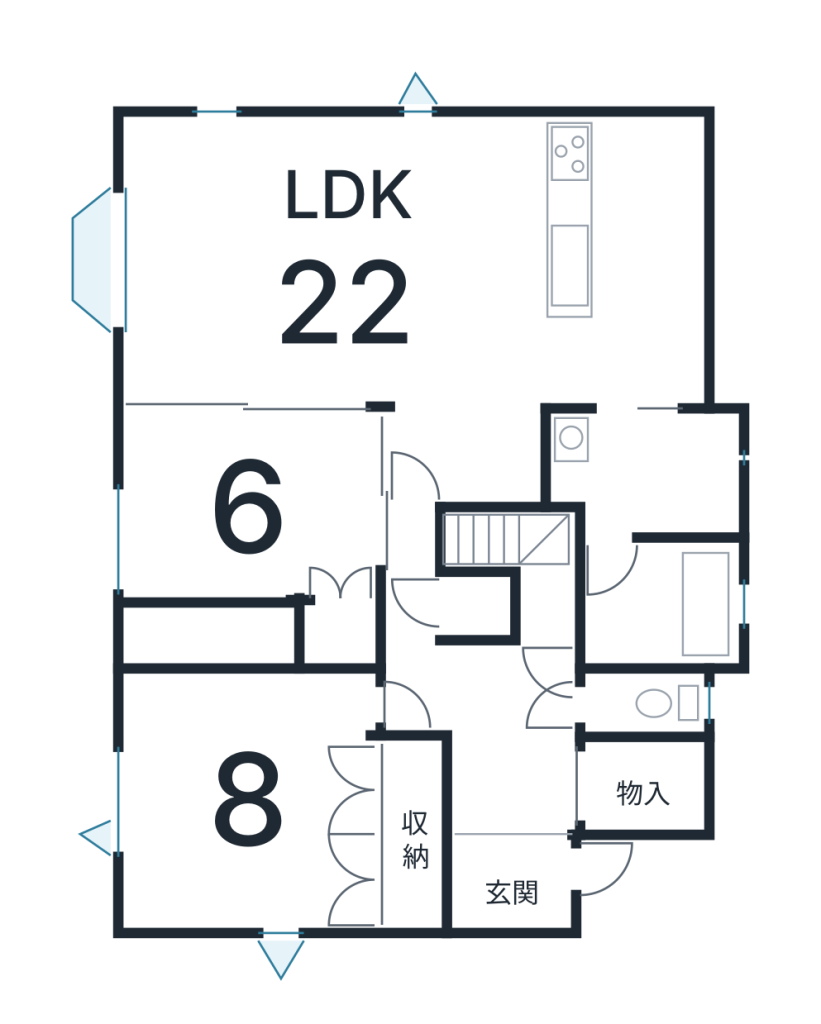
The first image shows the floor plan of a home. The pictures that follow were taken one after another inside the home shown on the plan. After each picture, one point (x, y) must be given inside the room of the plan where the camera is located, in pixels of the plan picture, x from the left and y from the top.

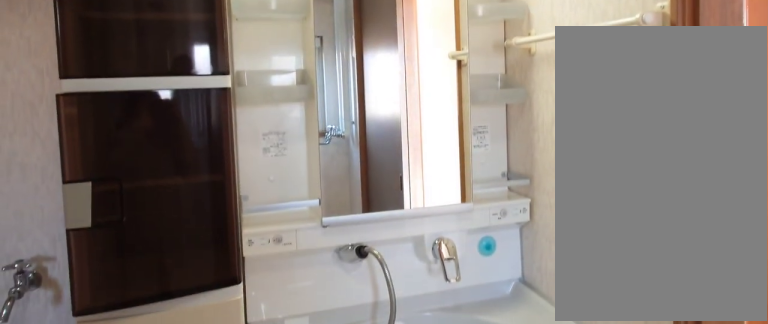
(663, 497)
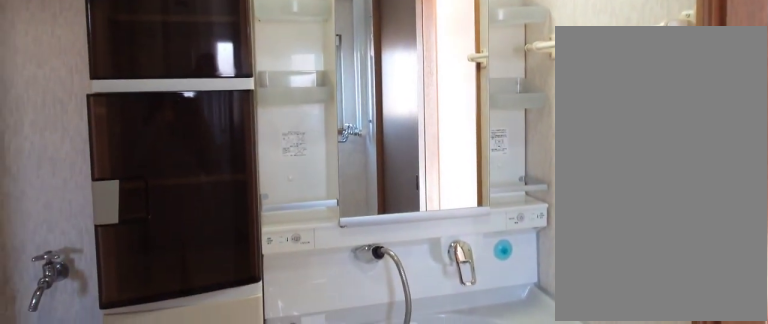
(663, 497)
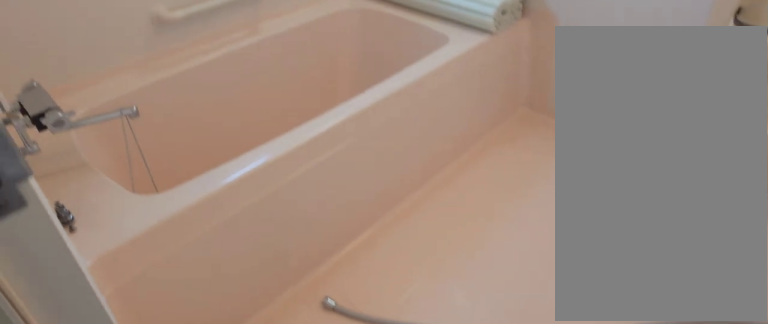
(669, 621)
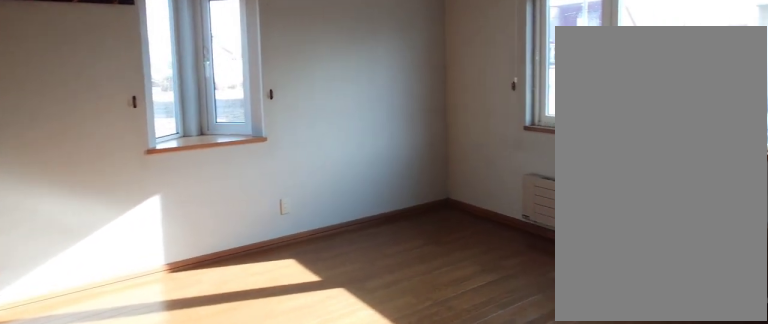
(238, 814)
